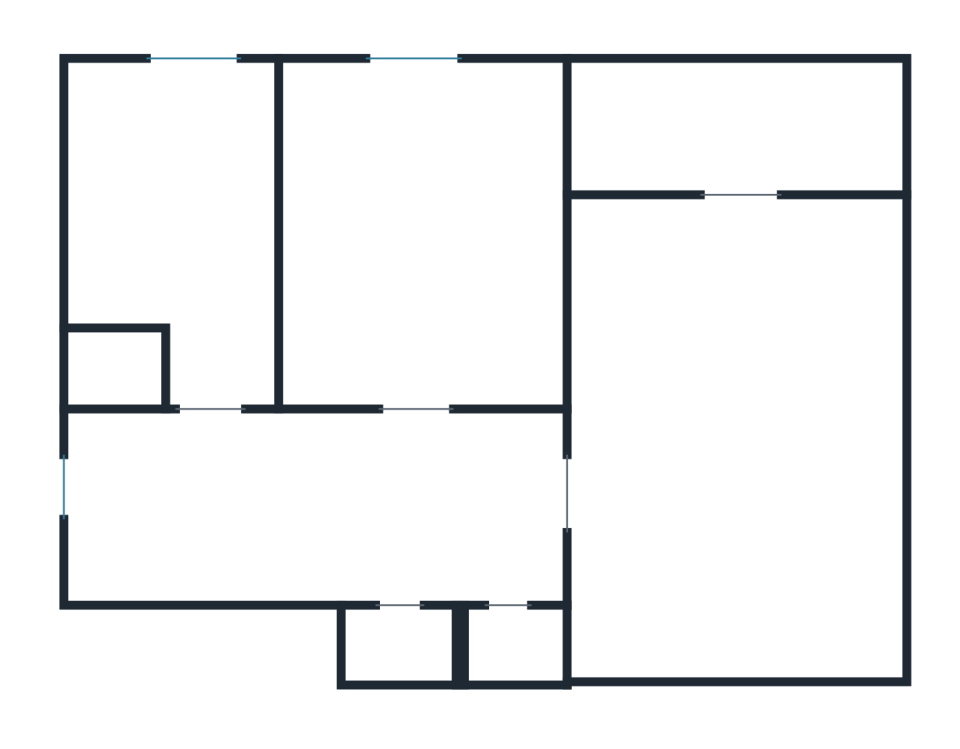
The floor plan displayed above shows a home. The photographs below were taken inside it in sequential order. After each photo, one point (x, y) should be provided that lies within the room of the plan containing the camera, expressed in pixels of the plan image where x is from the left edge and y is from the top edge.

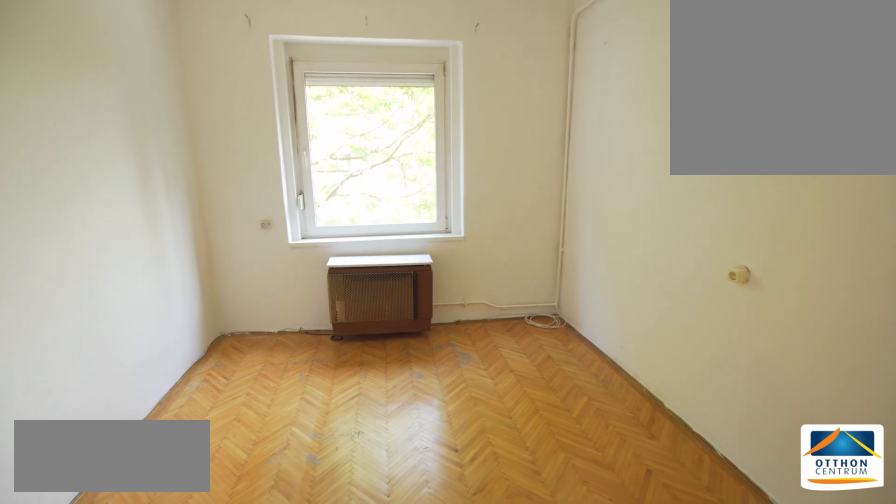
(424, 223)
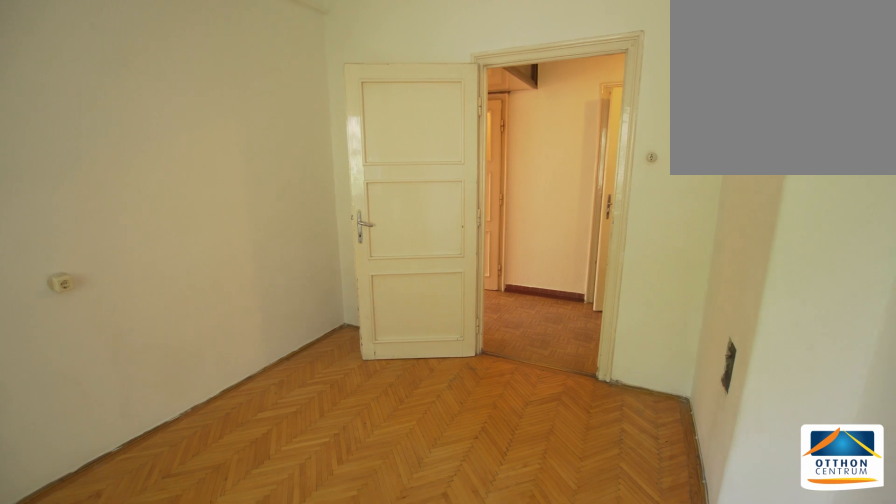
(424, 223)
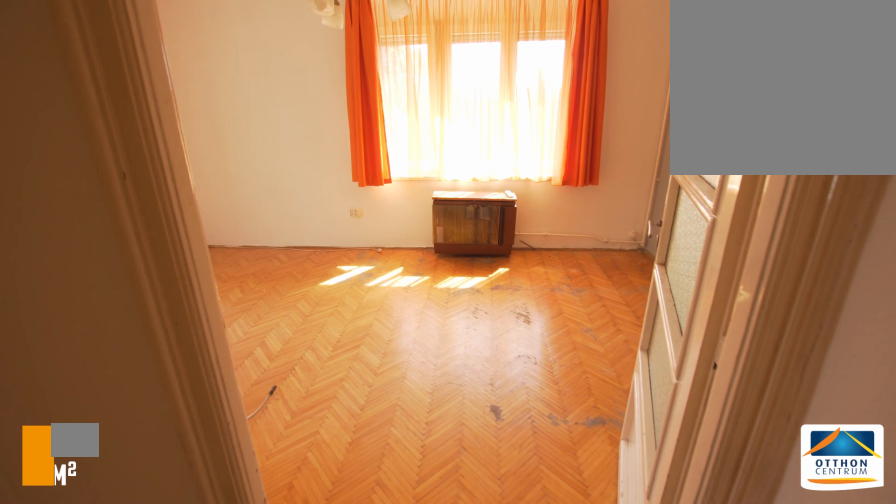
(738, 396)
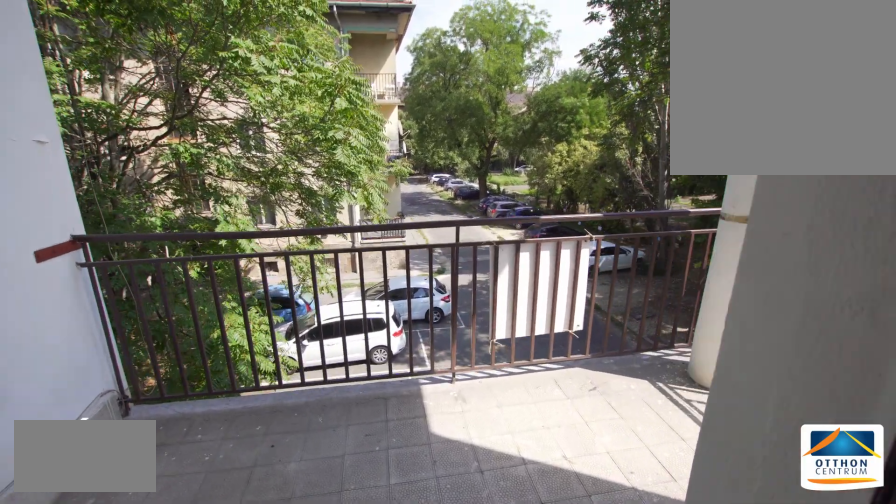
(738, 129)
